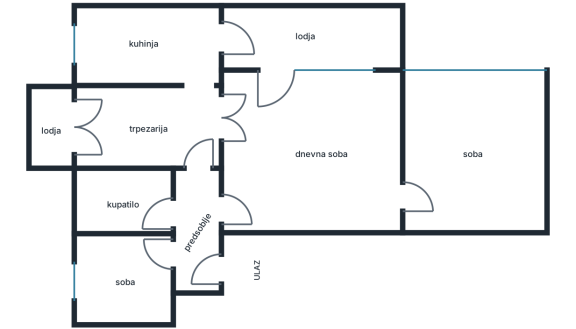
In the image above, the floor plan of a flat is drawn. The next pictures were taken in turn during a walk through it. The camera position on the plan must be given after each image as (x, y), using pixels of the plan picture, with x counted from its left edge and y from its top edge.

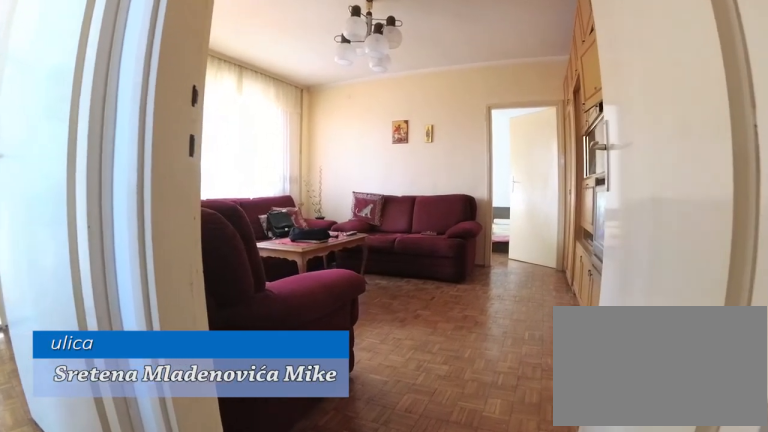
(205, 212)
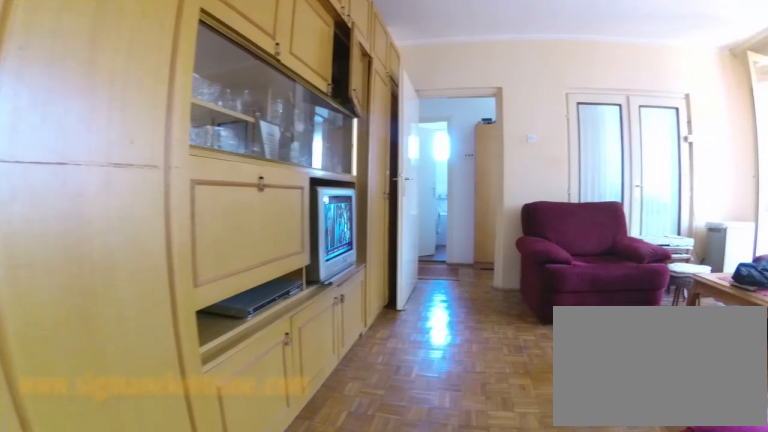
(415, 204)
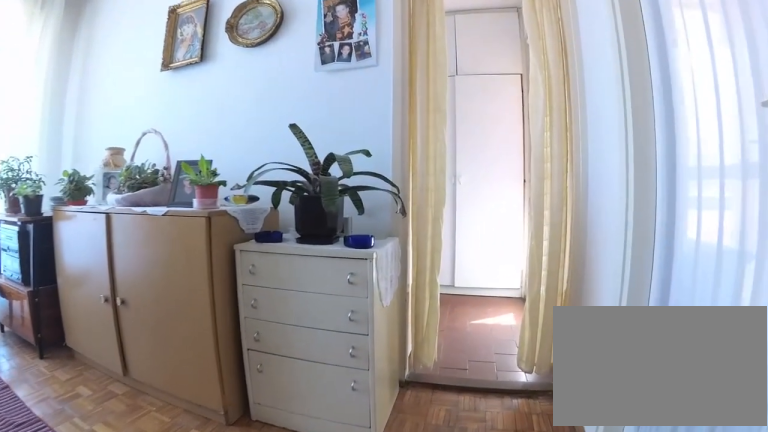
(198, 158)
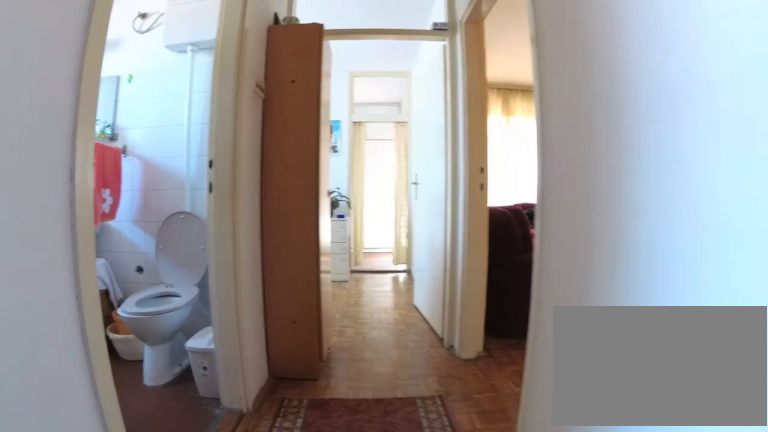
(193, 266)
